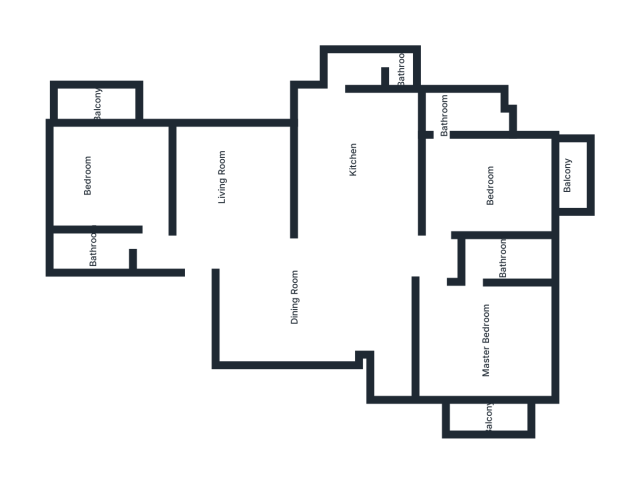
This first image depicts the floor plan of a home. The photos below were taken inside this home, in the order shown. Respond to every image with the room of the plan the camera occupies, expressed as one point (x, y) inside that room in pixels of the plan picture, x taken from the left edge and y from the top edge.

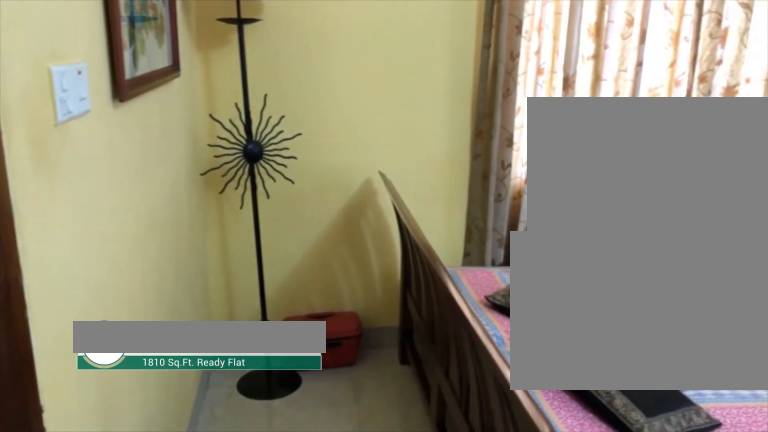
(482, 183)
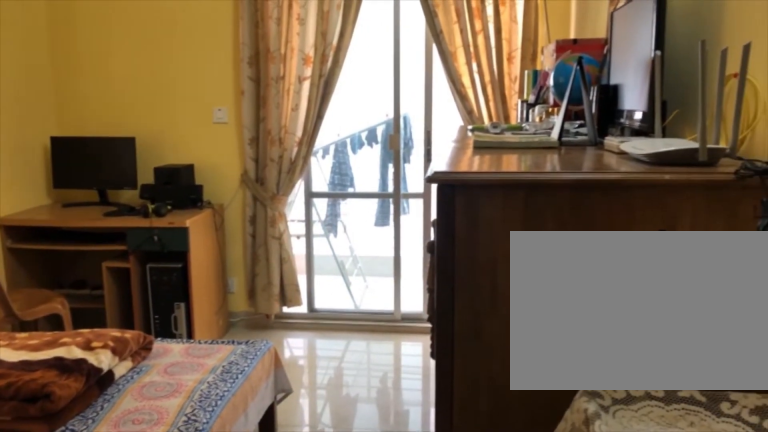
(482, 183)
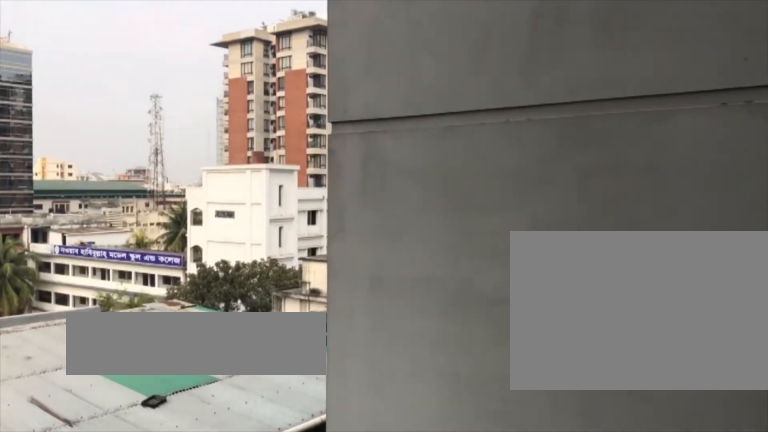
(576, 180)
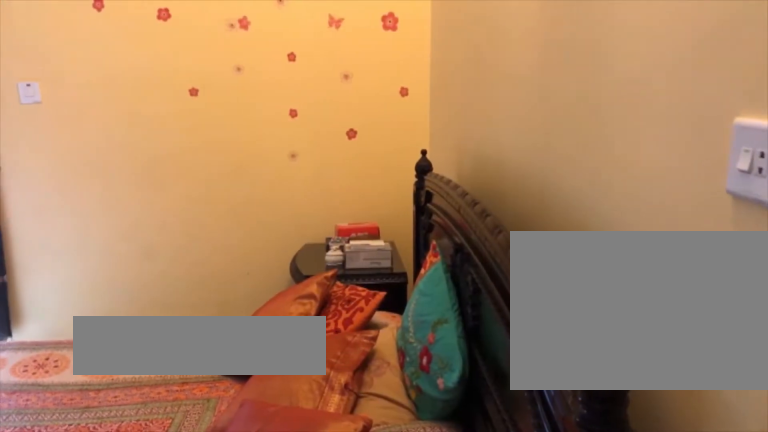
(463, 340)
